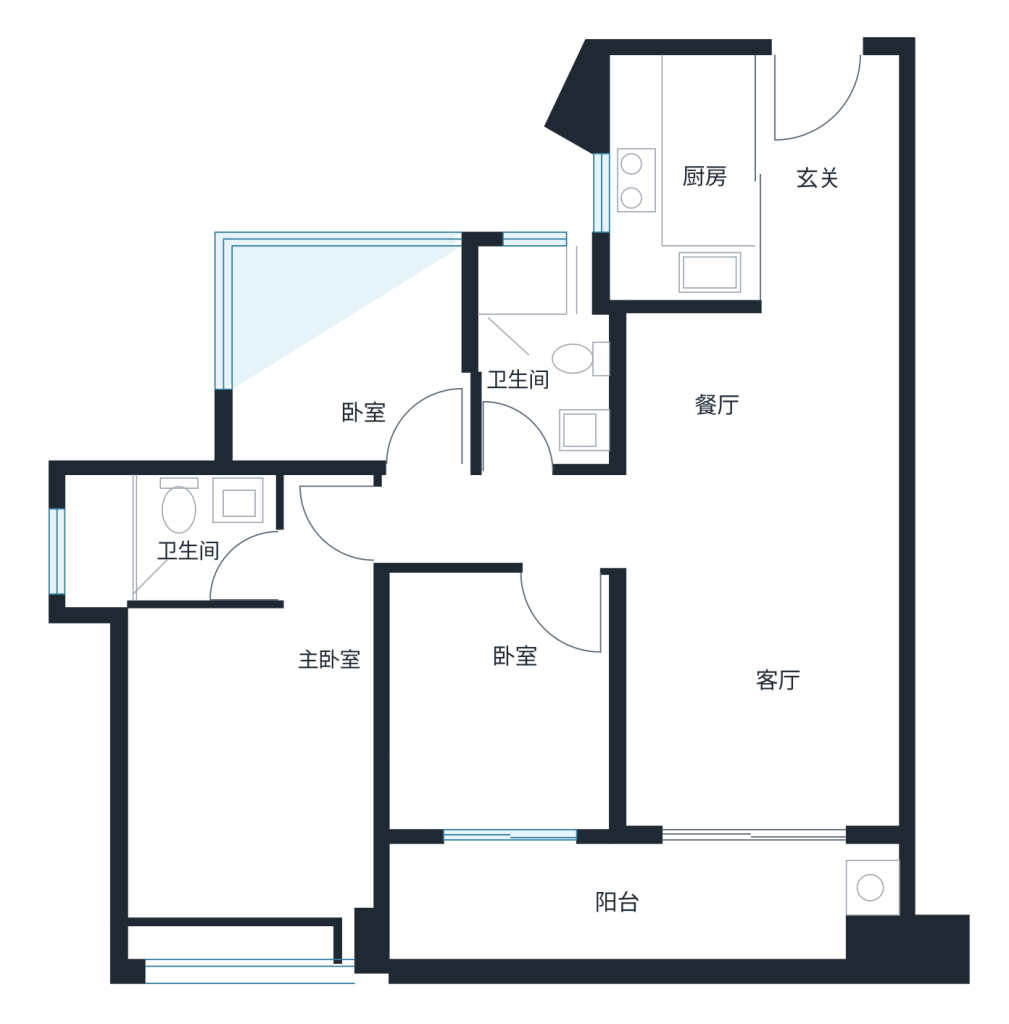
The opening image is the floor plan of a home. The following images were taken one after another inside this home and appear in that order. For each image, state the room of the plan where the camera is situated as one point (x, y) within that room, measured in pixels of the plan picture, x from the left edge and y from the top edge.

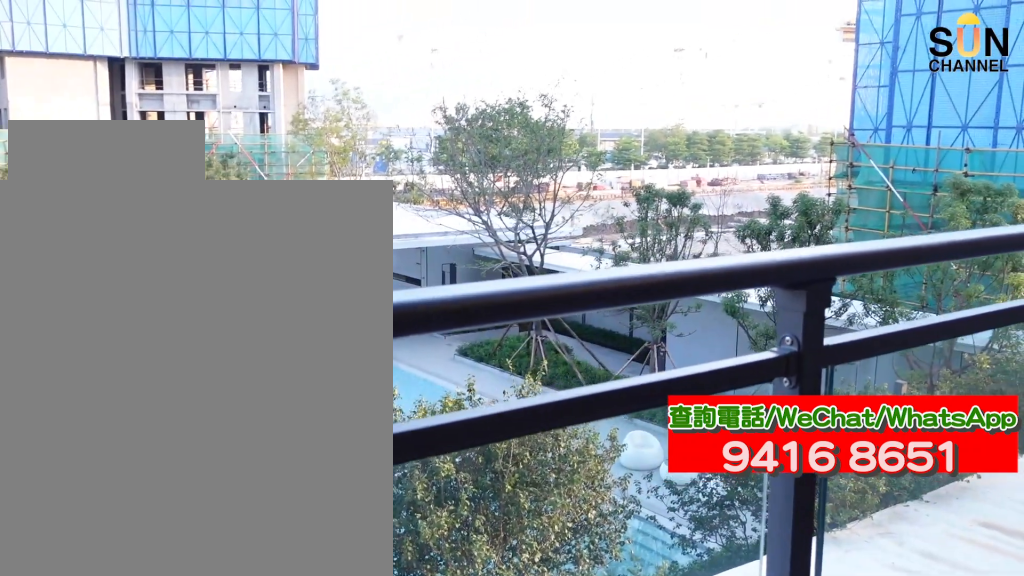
(639, 909)
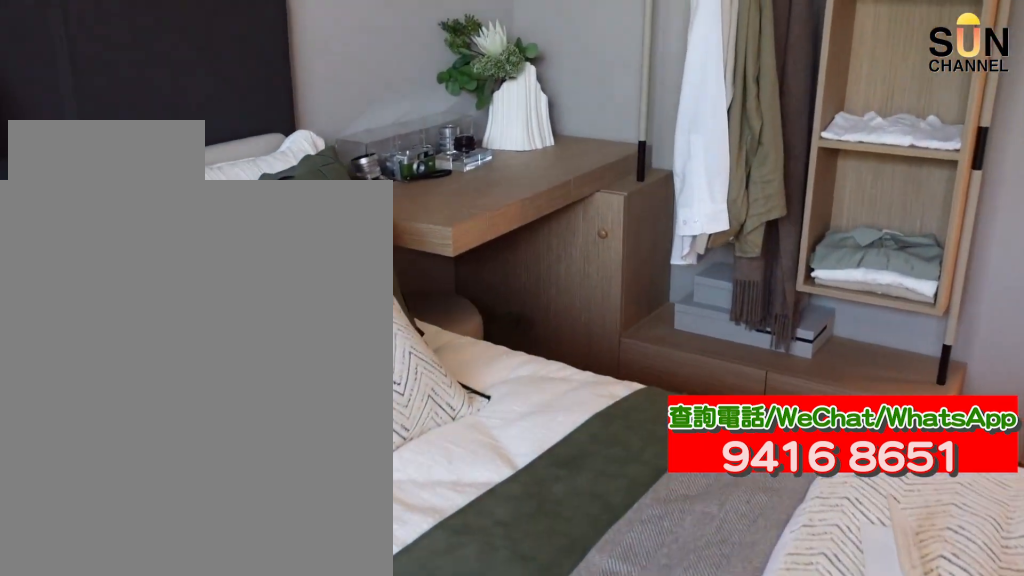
(505, 708)
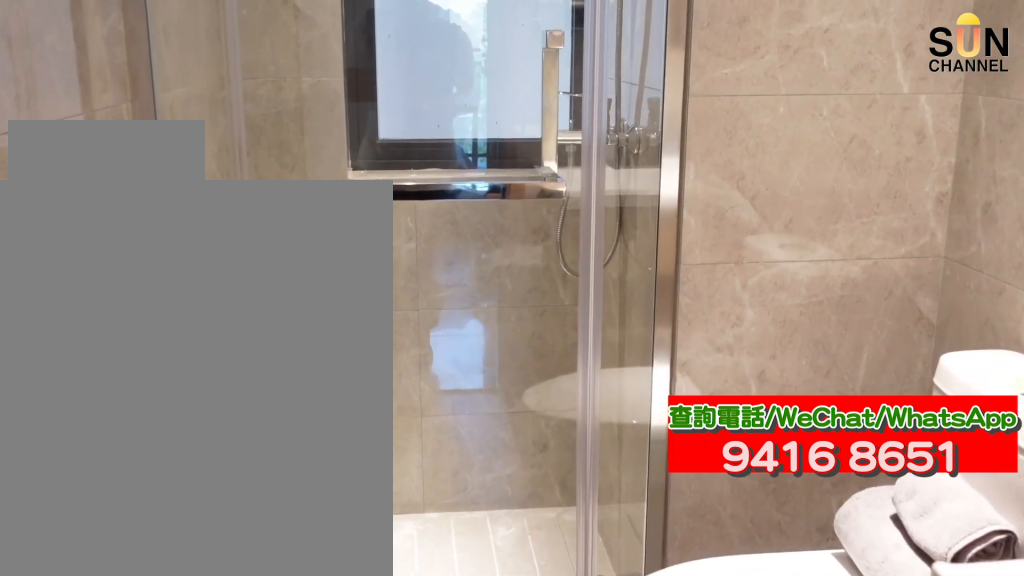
(544, 356)
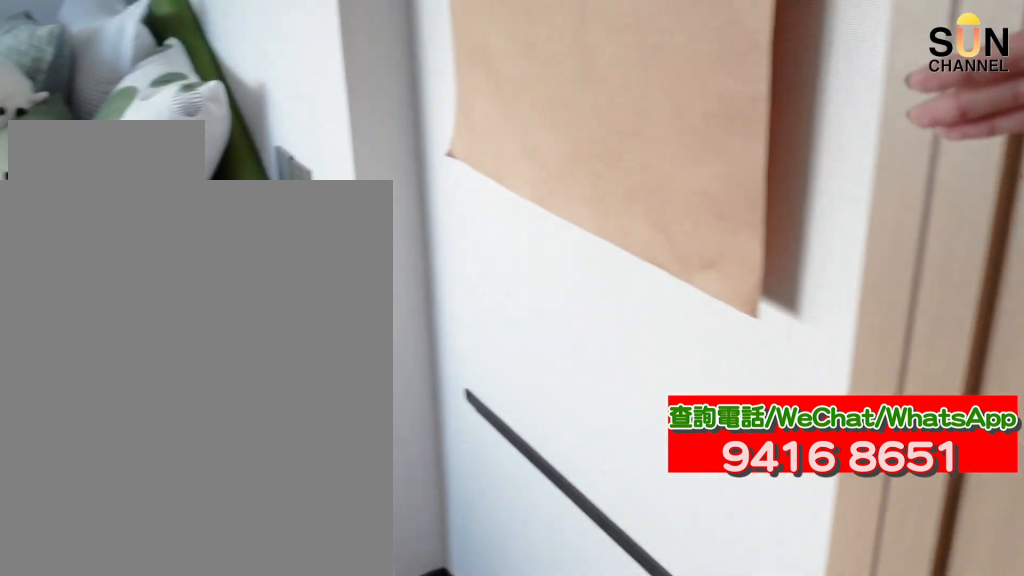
(347, 353)
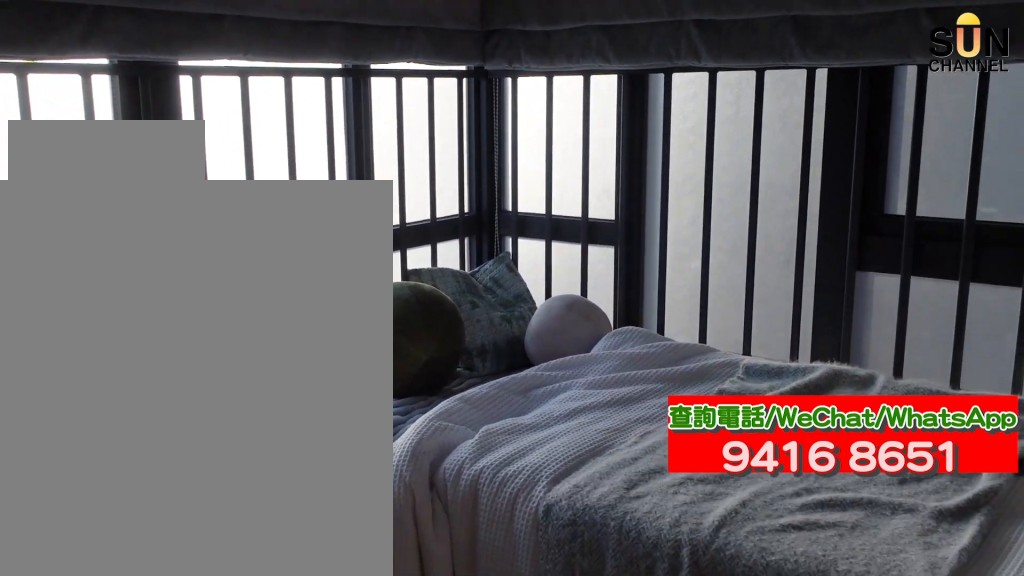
(347, 353)
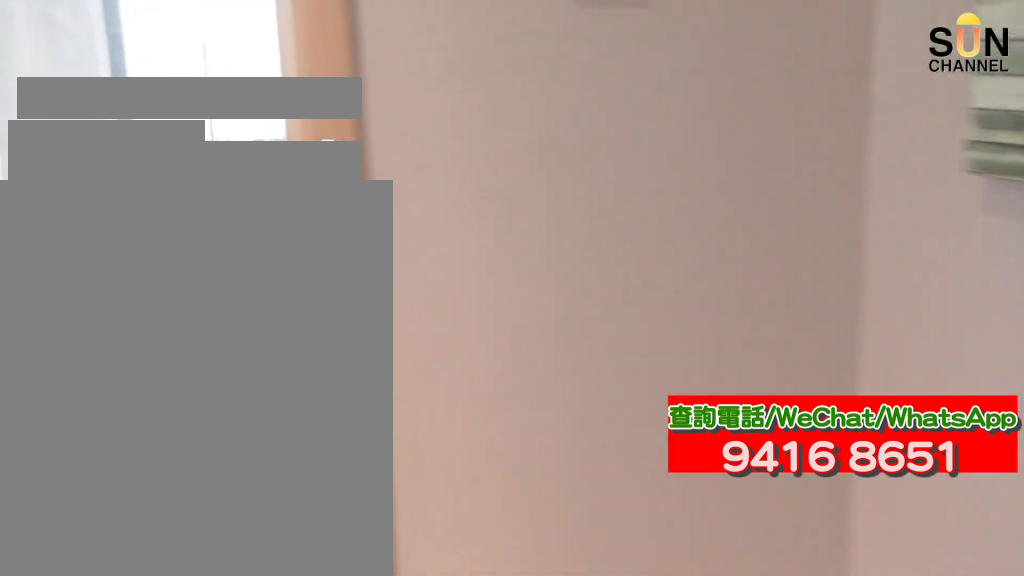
(258, 726)
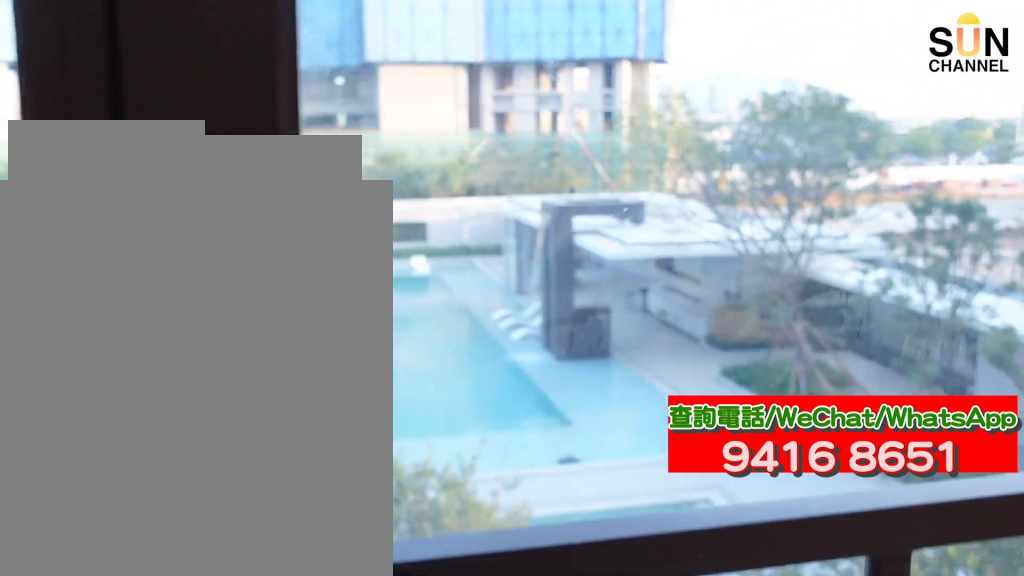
(258, 726)
